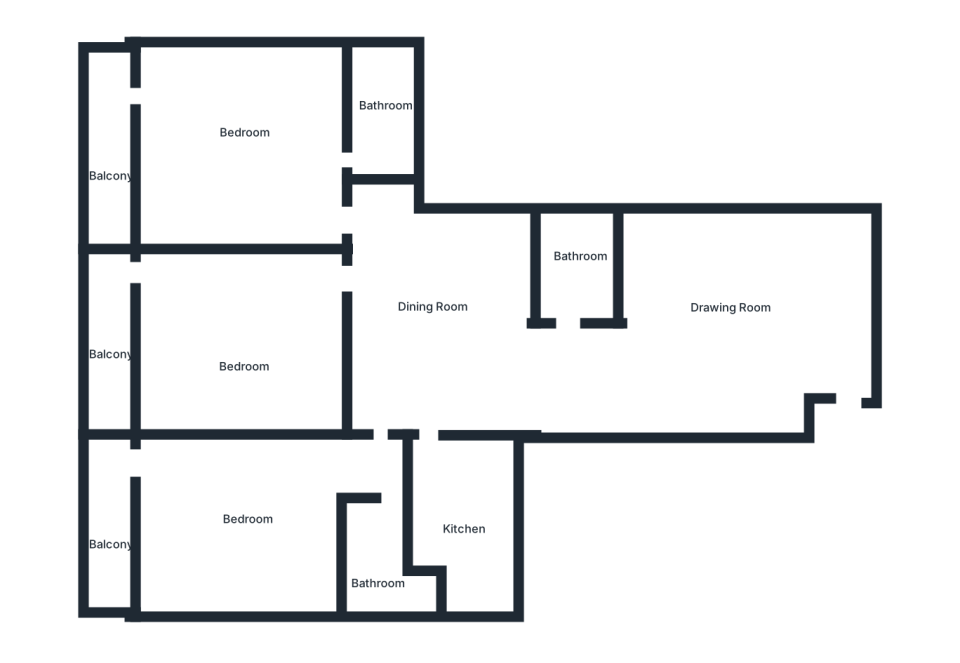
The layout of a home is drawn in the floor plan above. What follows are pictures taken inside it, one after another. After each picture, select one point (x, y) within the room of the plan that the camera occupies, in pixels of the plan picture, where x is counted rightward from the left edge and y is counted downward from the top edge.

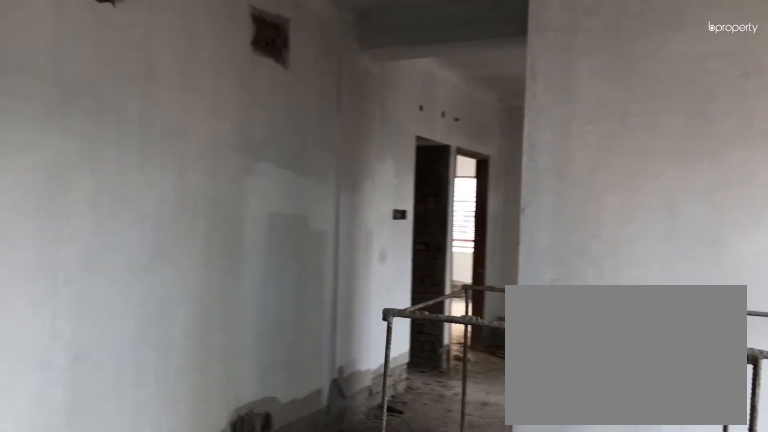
(737, 311)
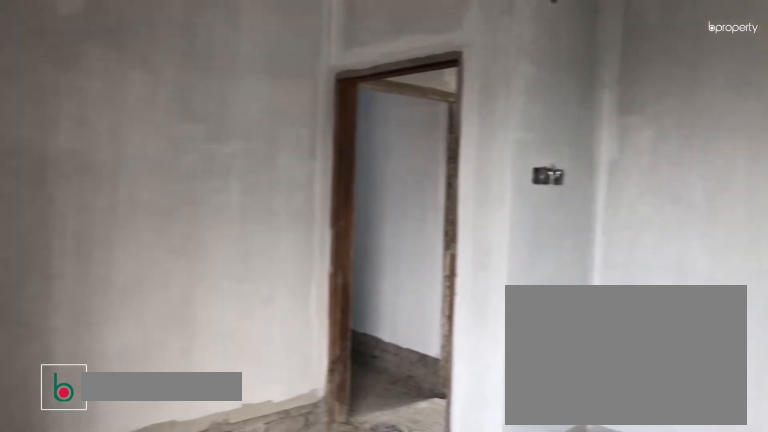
(737, 311)
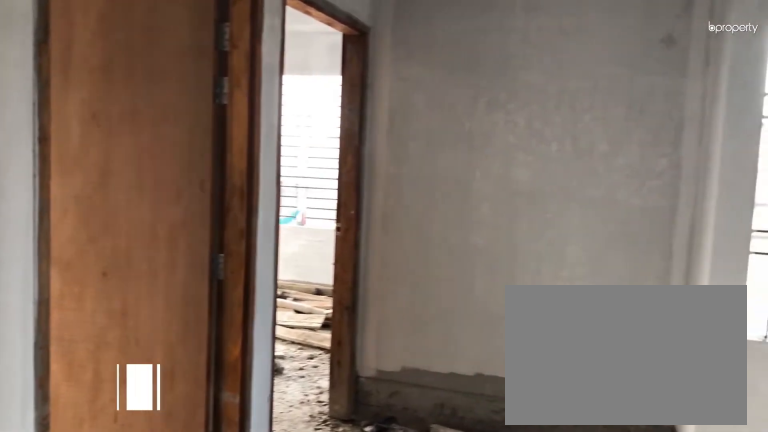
(418, 307)
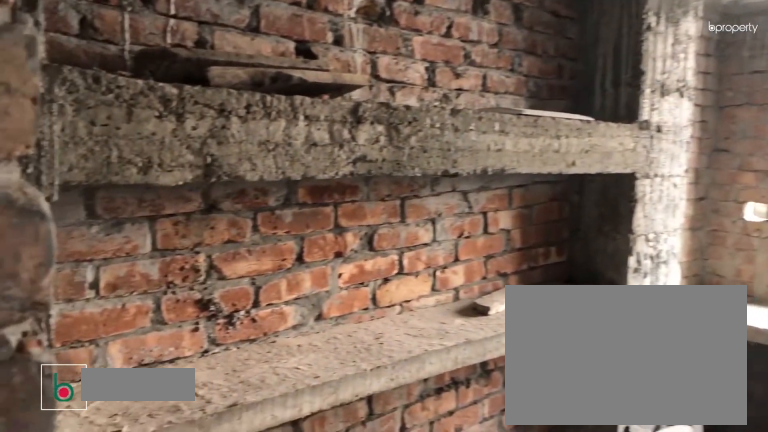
(460, 509)
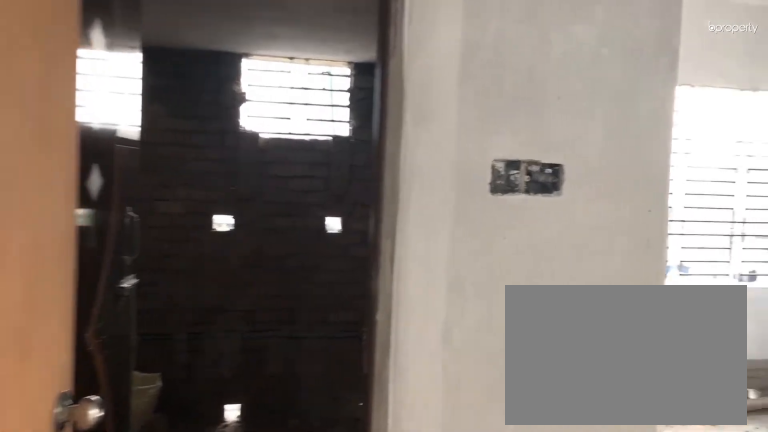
(367, 461)
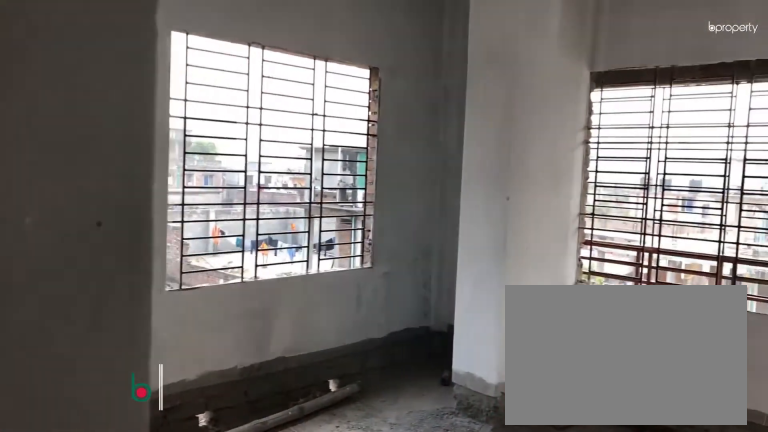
(240, 513)
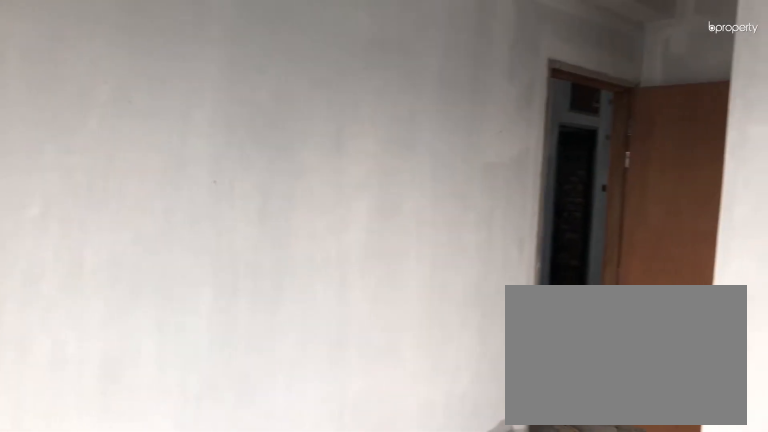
(241, 514)
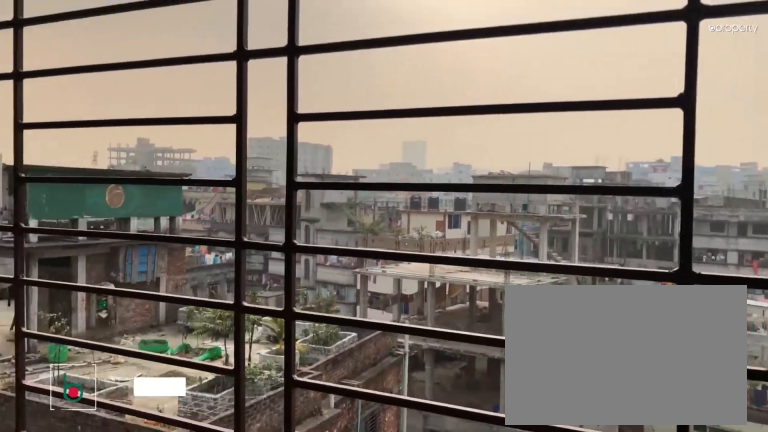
(103, 531)
